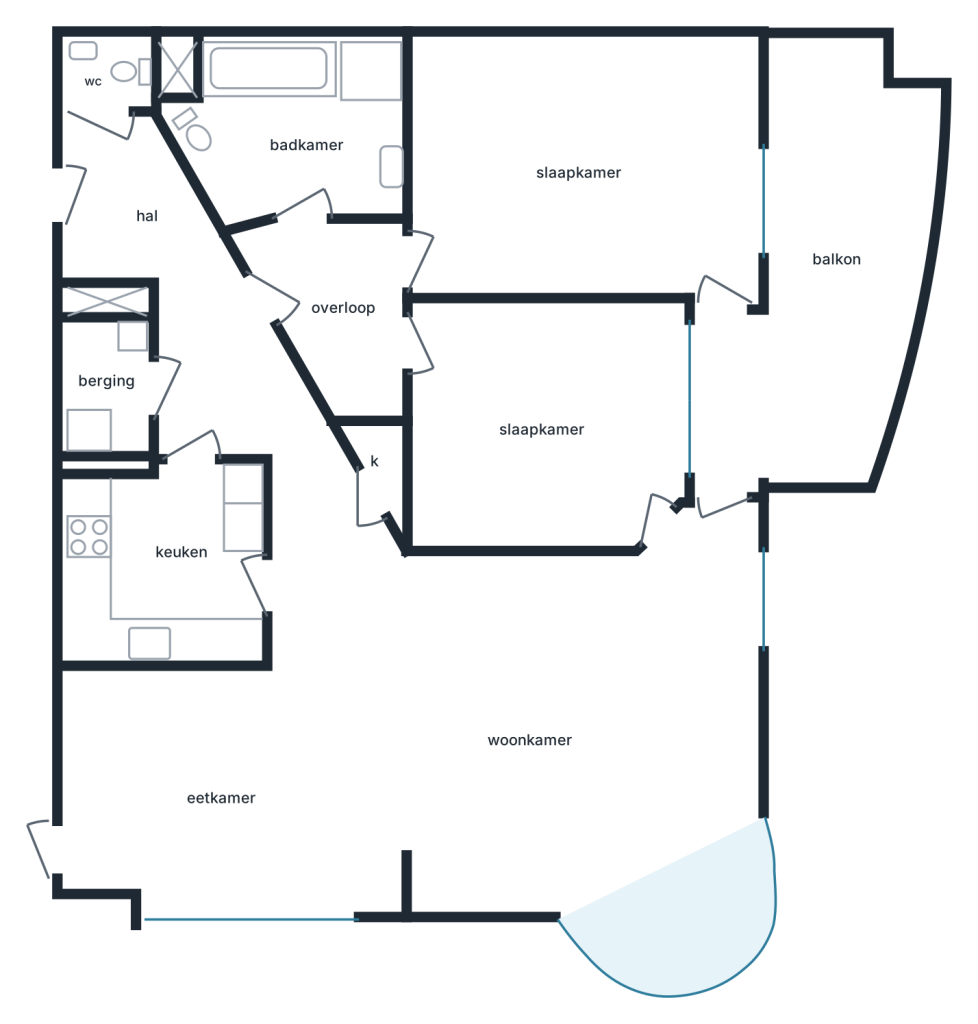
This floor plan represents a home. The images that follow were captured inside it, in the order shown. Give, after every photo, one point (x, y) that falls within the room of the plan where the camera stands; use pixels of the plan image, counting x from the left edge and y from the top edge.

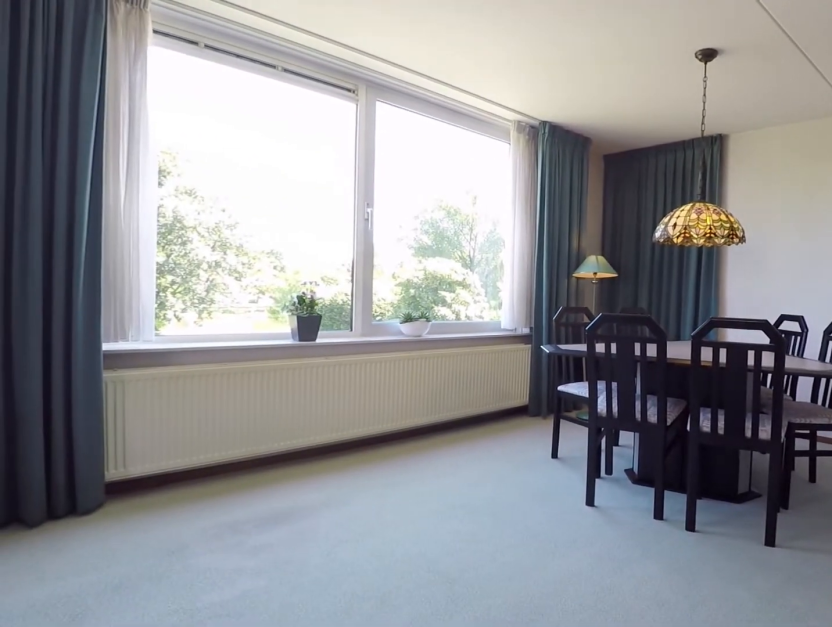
(79, 795)
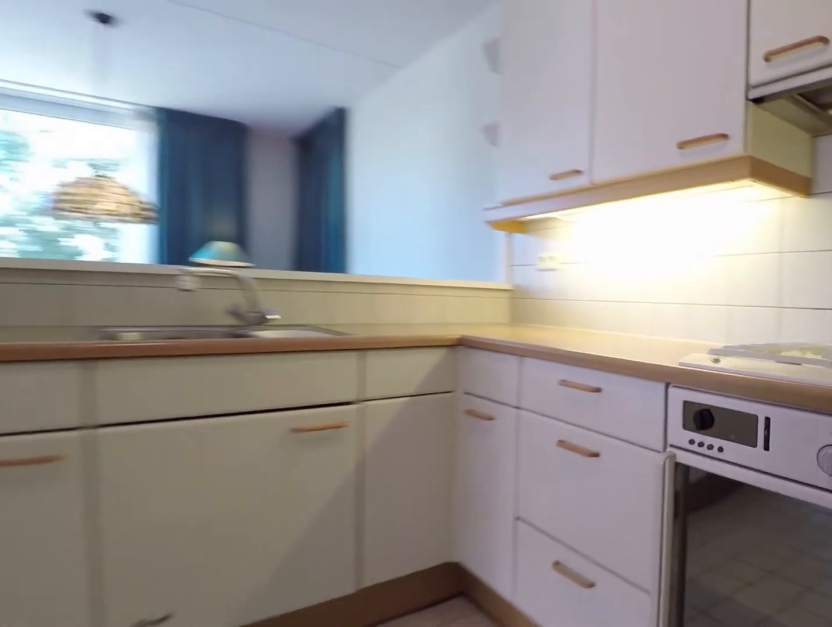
(134, 606)
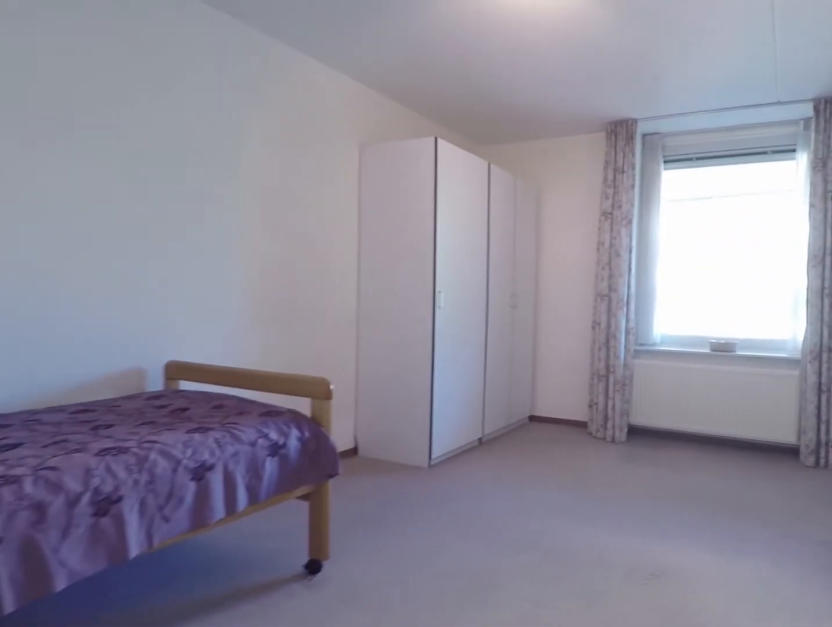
(584, 169)
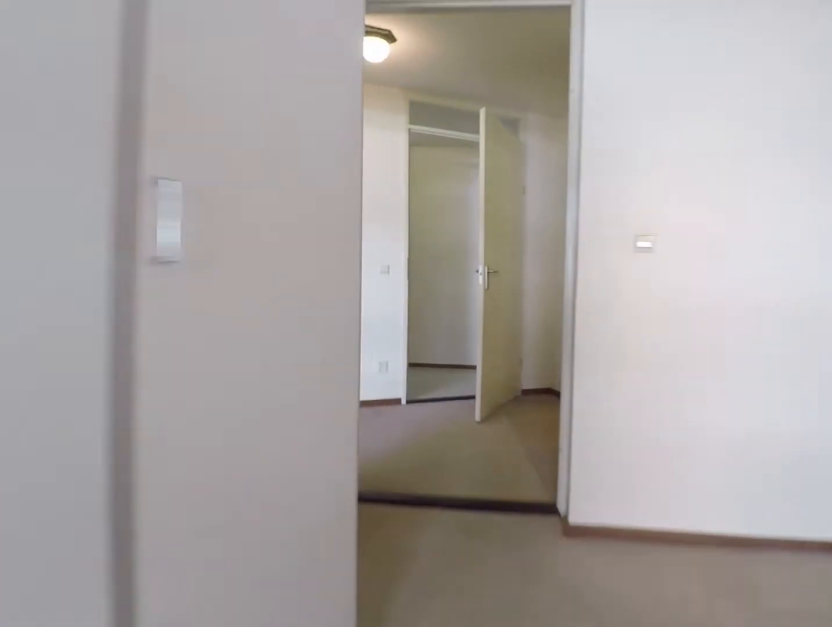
(584, 169)
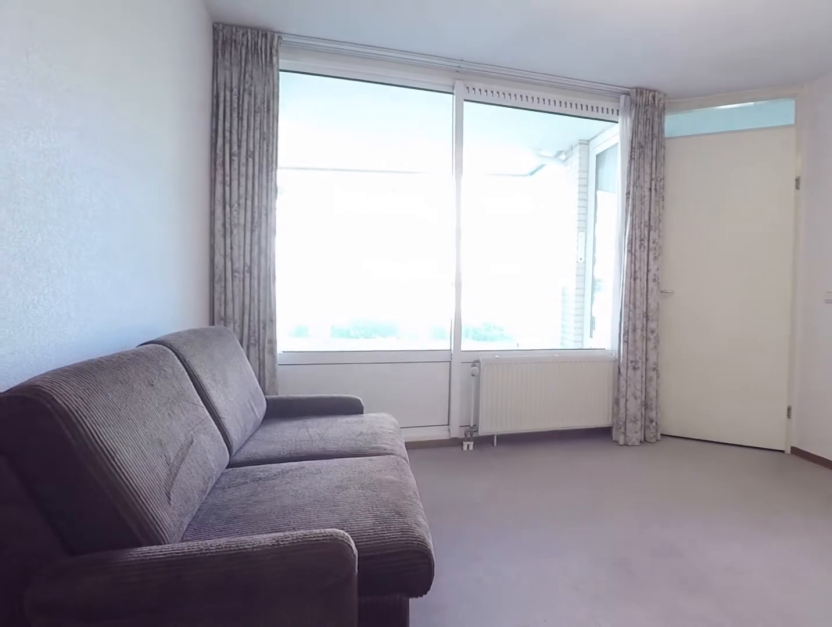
(544, 425)
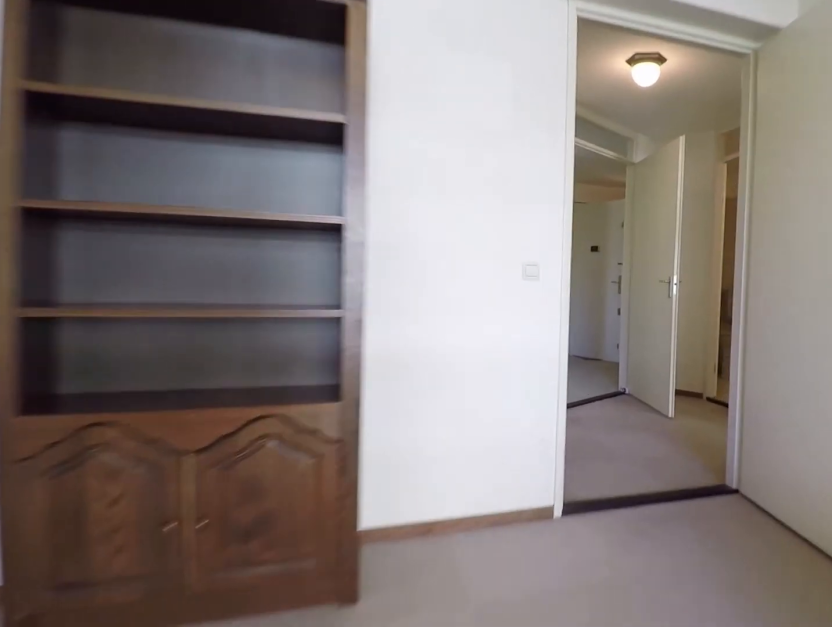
(544, 425)
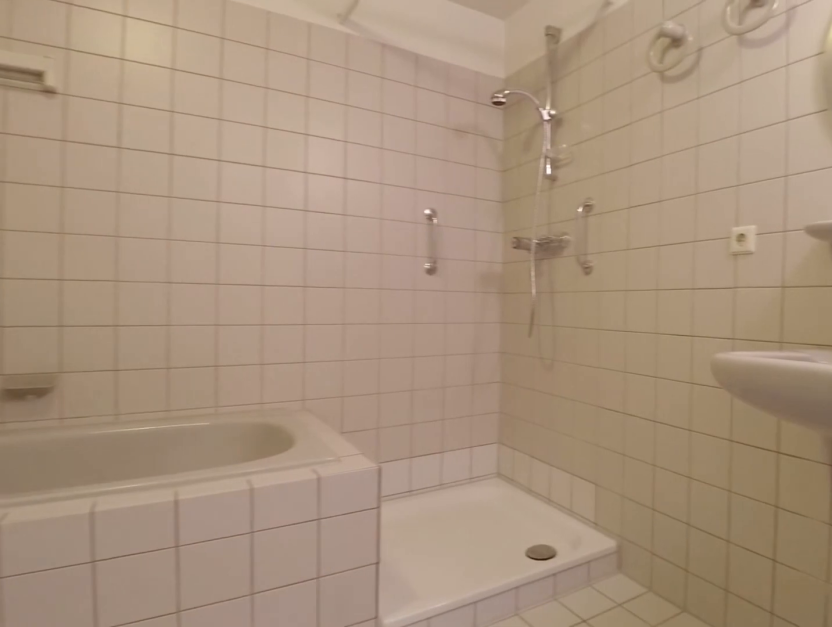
(304, 70)
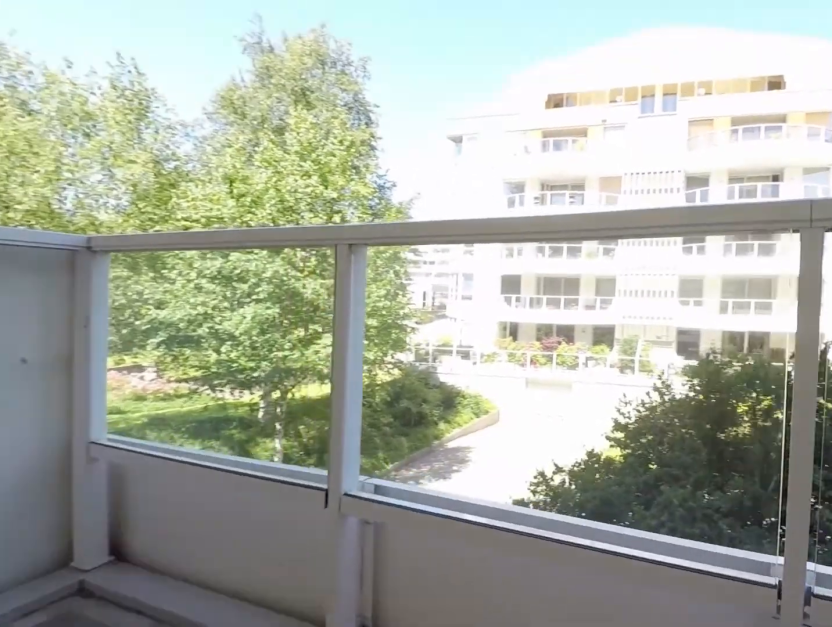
(832, 313)
